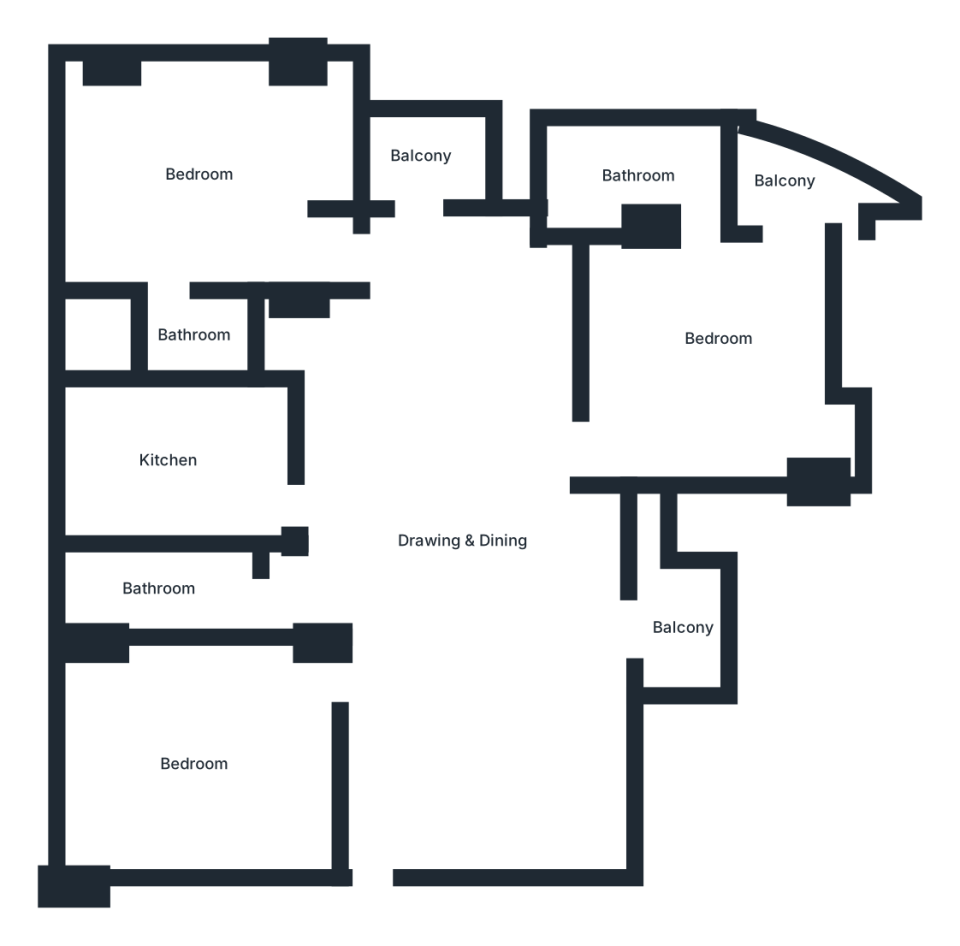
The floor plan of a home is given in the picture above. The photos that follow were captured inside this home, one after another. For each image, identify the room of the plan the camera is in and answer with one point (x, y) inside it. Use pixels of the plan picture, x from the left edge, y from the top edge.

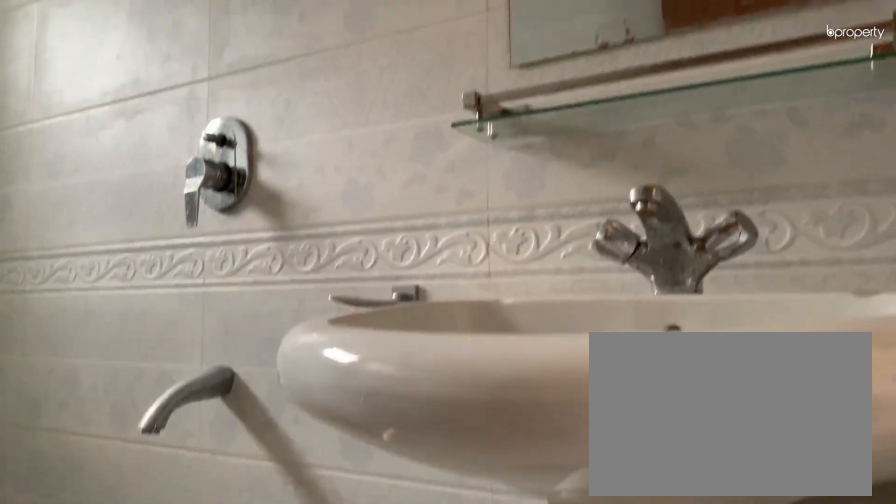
(160, 598)
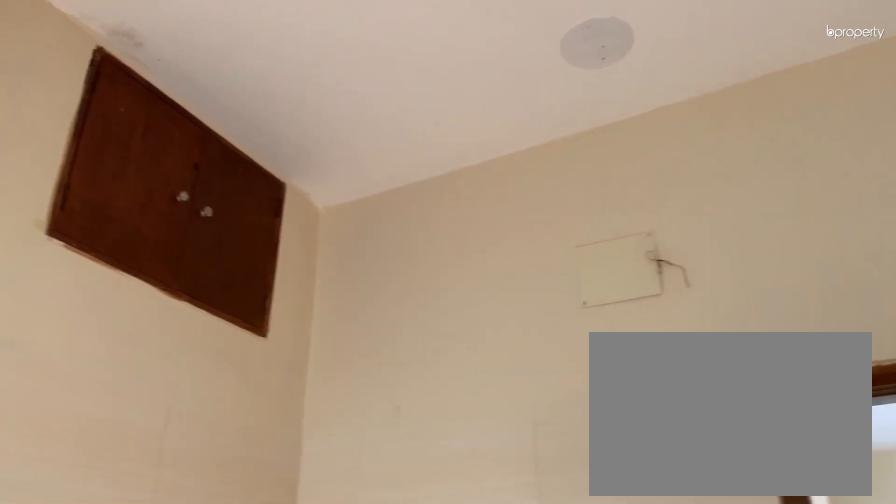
(176, 464)
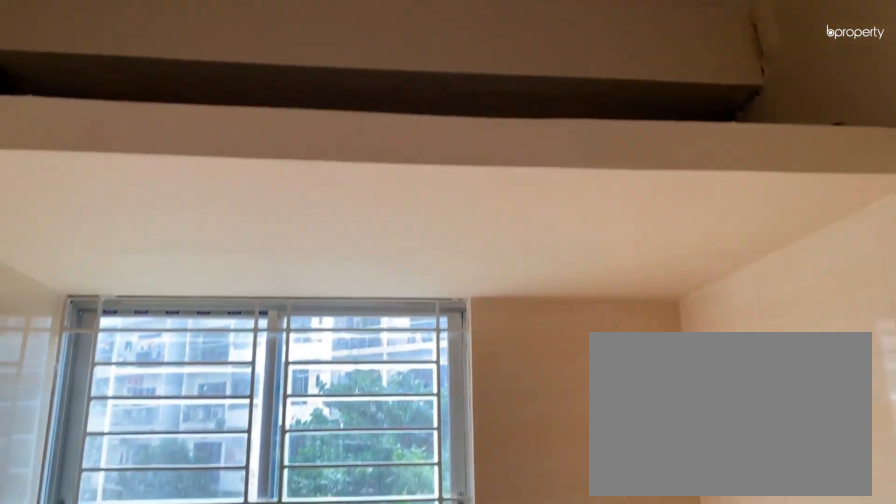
(176, 464)
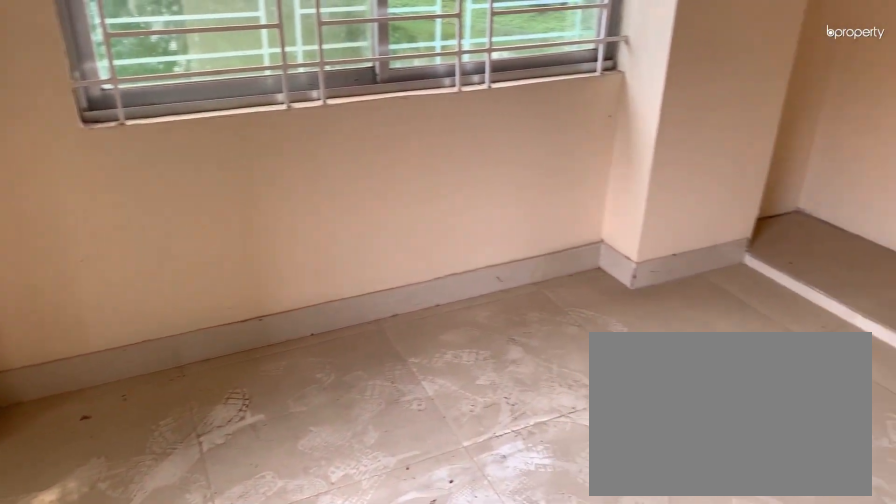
(204, 185)
